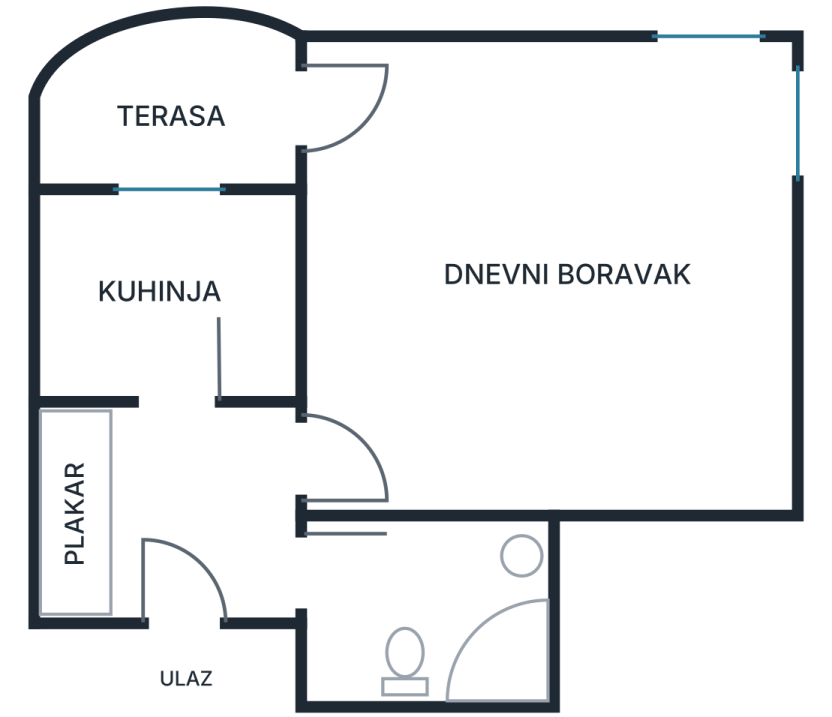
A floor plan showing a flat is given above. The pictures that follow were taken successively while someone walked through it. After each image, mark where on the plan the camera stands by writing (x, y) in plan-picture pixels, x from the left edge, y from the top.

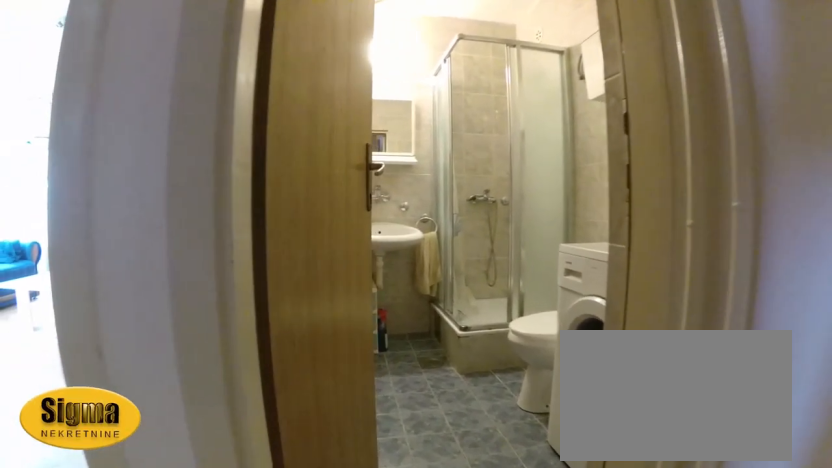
(212, 530)
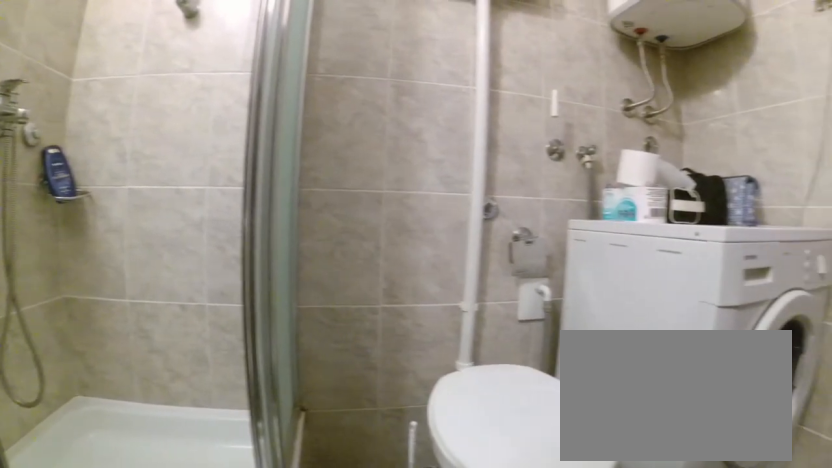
(508, 529)
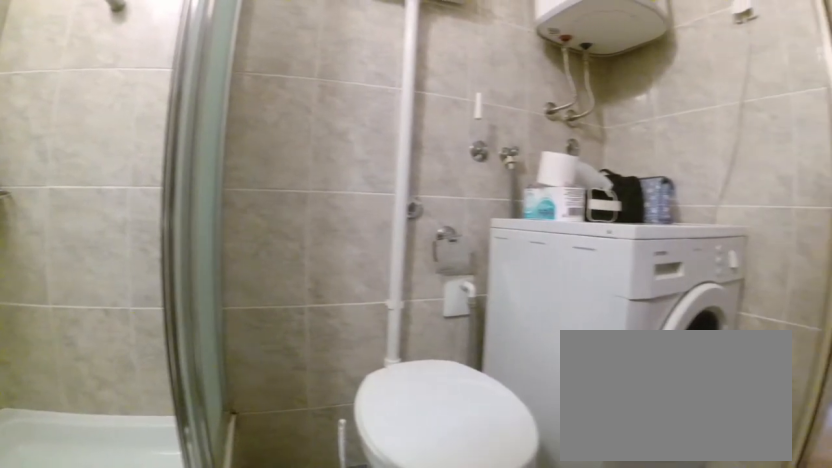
(512, 531)
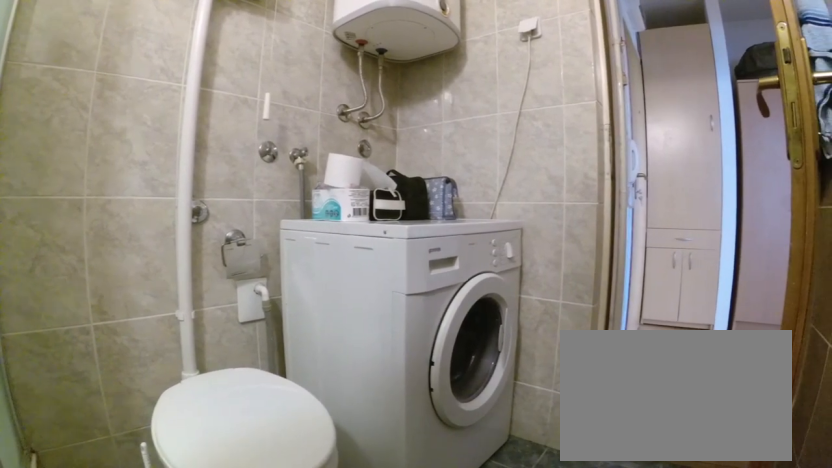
(513, 555)
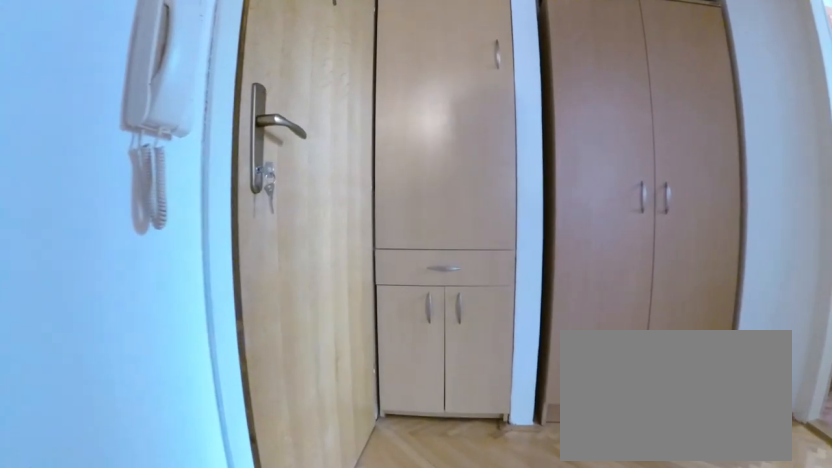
(301, 557)
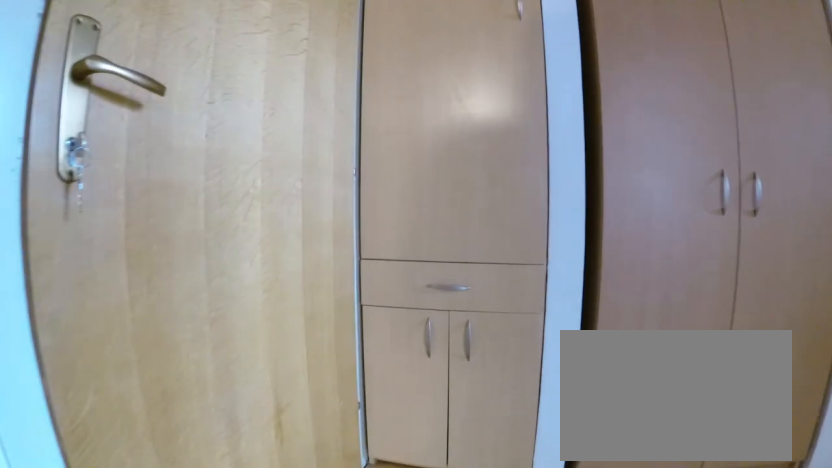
(248, 557)
